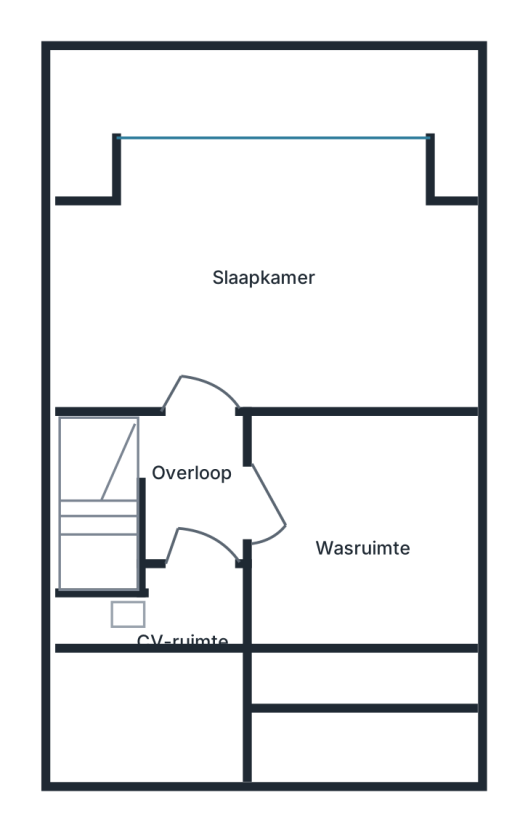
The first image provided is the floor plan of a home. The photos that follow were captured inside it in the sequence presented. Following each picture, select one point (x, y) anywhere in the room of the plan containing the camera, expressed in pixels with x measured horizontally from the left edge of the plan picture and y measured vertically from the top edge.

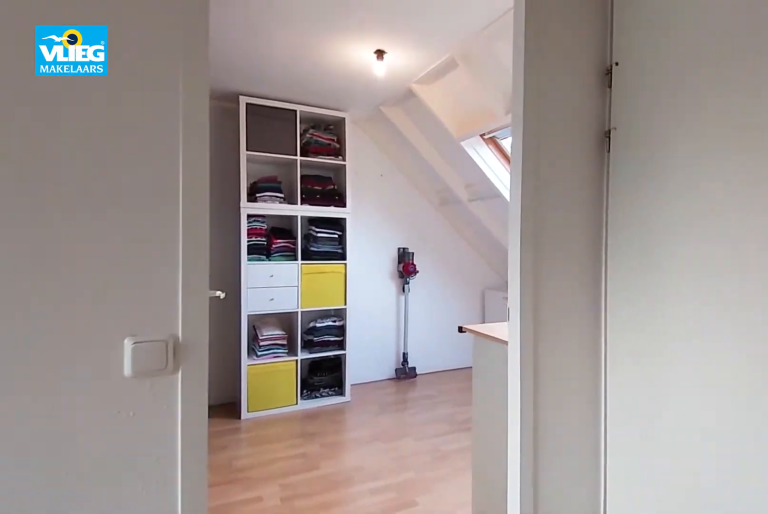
(191, 489)
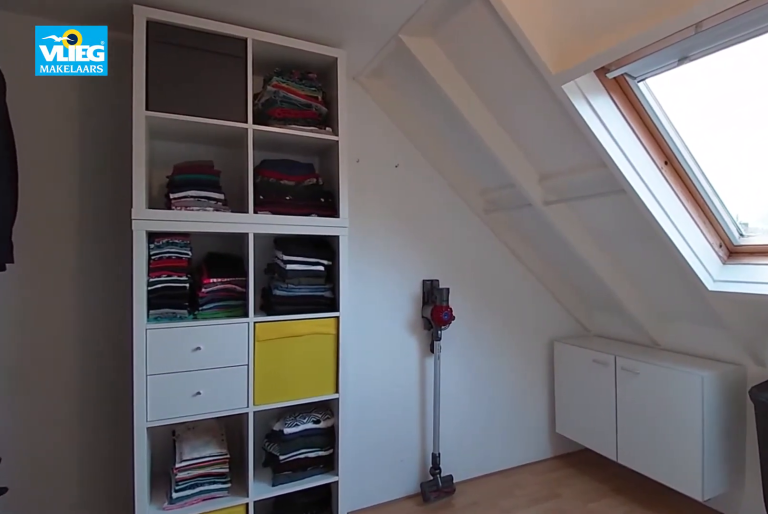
(359, 538)
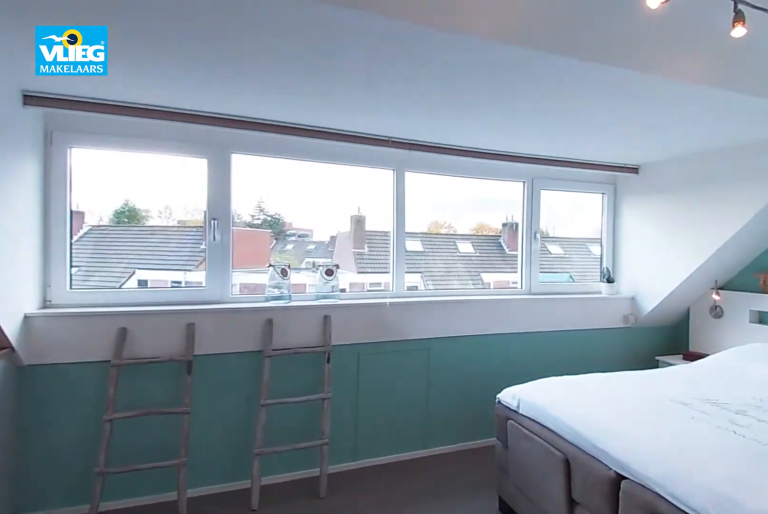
(157, 290)
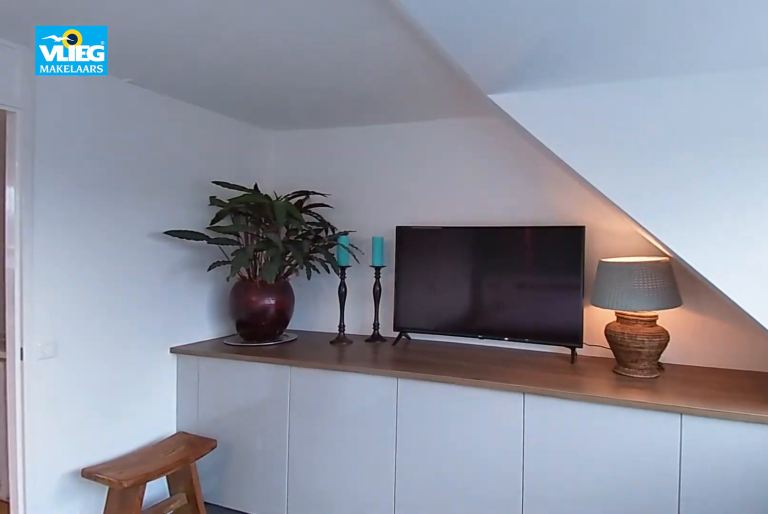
(157, 290)
